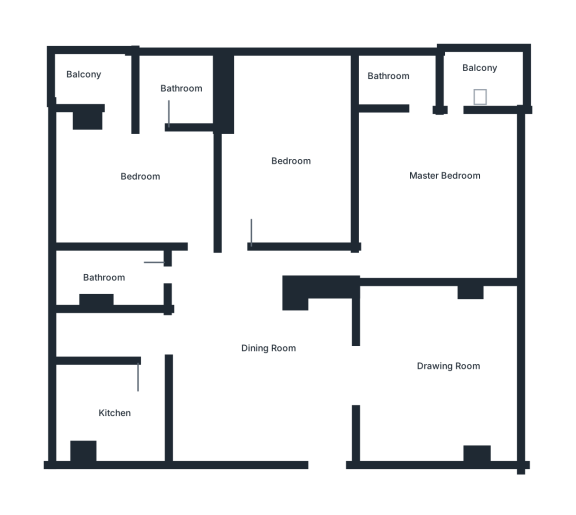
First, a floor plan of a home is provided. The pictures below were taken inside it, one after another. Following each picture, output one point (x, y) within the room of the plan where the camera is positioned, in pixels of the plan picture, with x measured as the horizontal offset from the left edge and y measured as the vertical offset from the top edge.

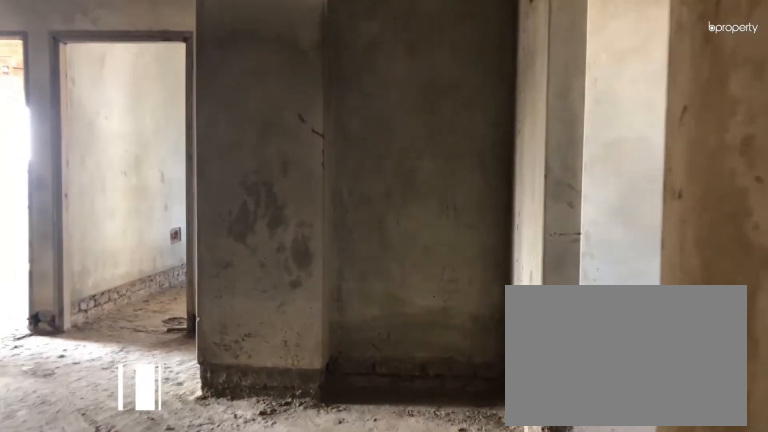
(322, 445)
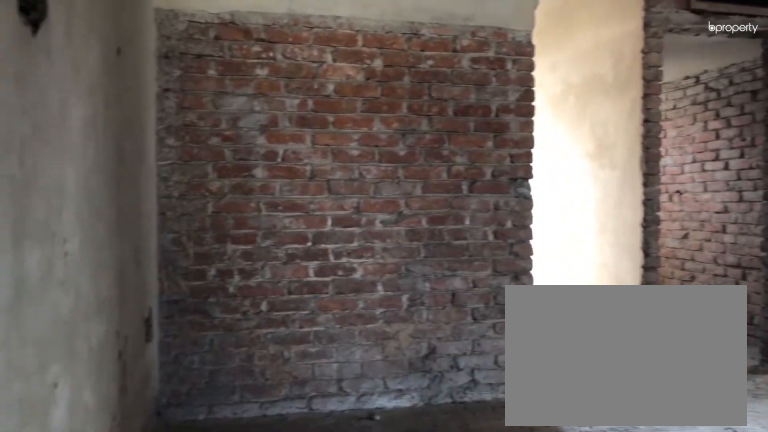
(268, 341)
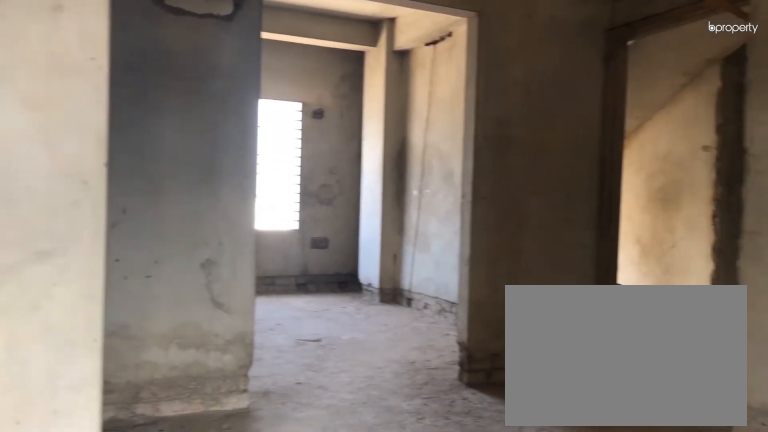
(268, 341)
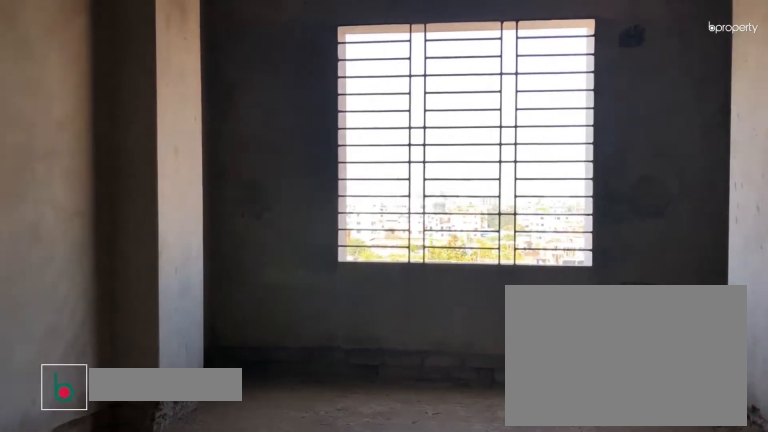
(447, 374)
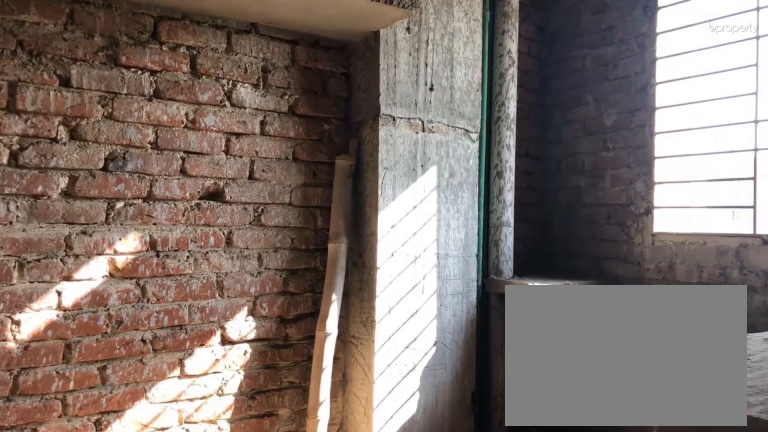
(106, 415)
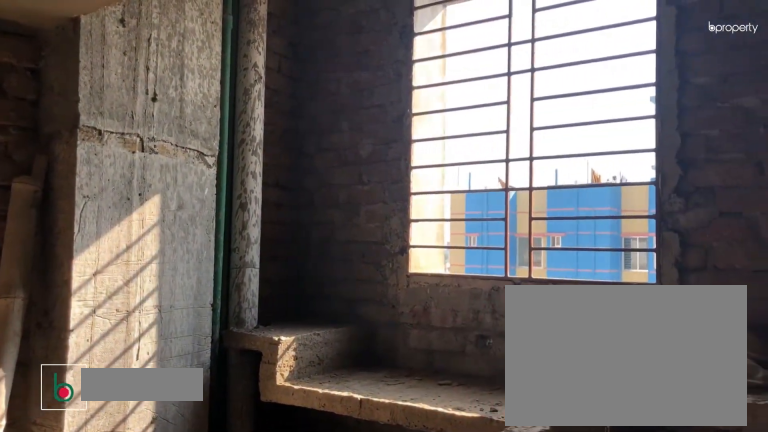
(106, 415)
